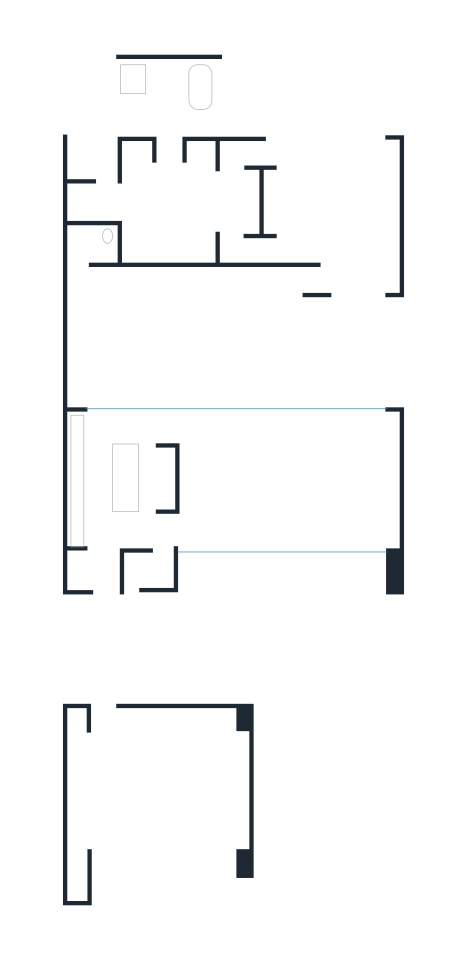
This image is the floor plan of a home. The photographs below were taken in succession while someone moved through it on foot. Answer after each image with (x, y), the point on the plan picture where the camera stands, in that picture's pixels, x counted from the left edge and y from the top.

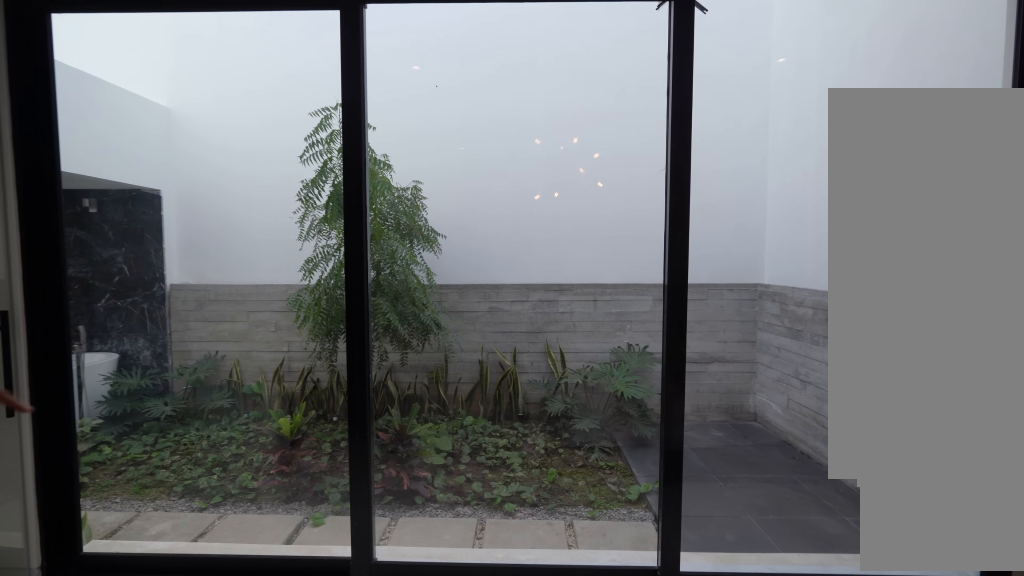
(347, 153)
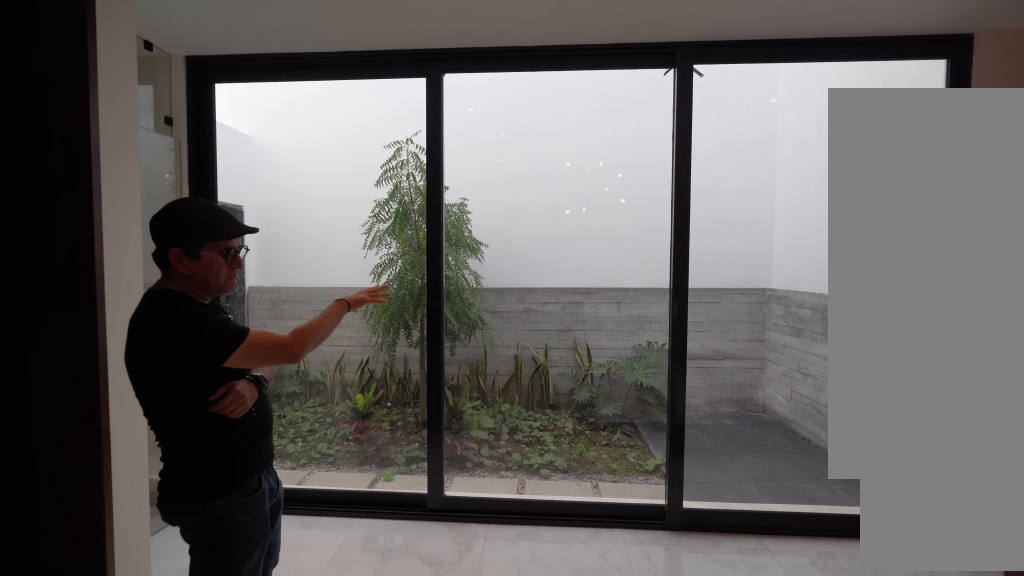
(348, 153)
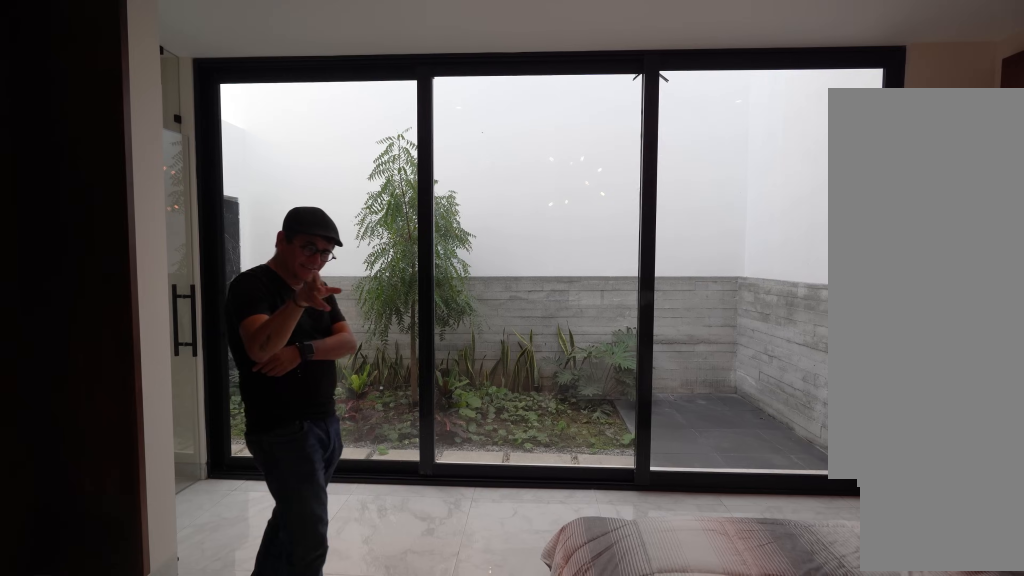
(348, 153)
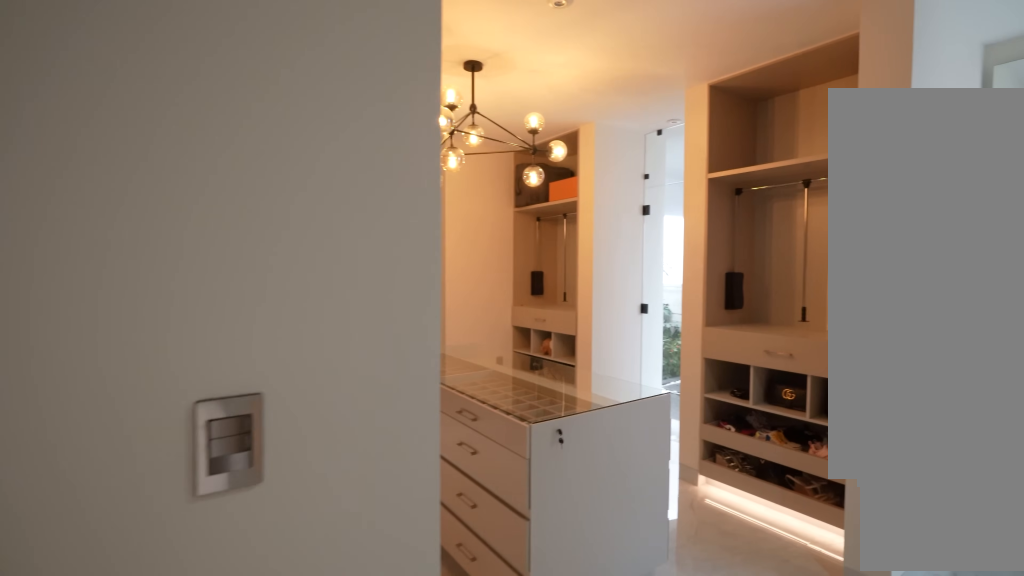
(210, 195)
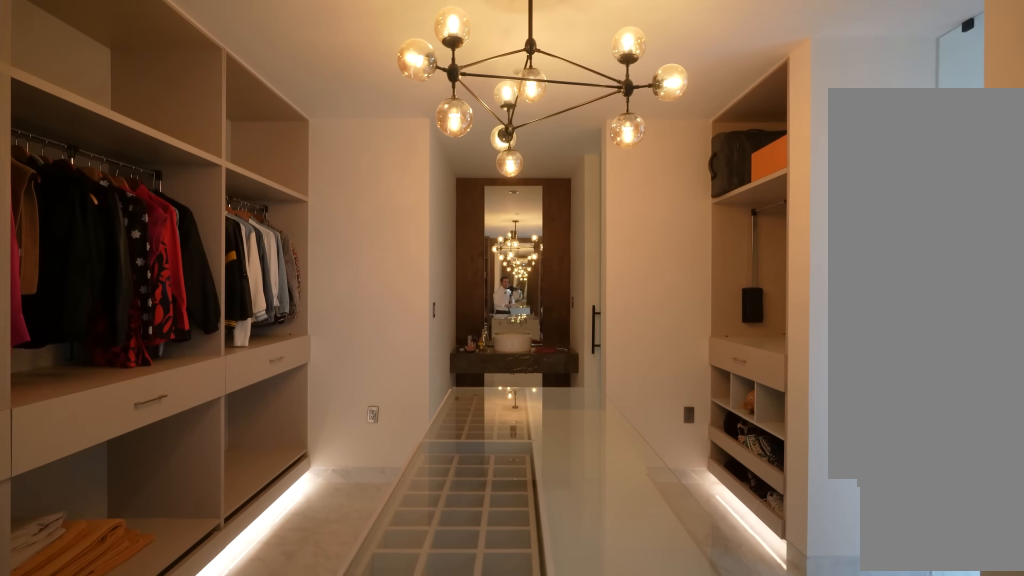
(205, 199)
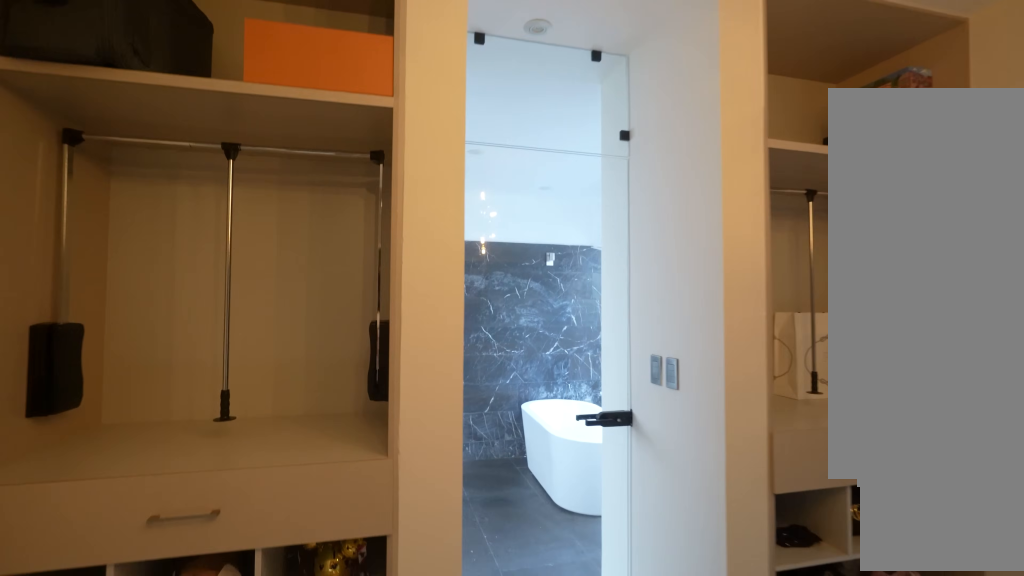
(169, 160)
